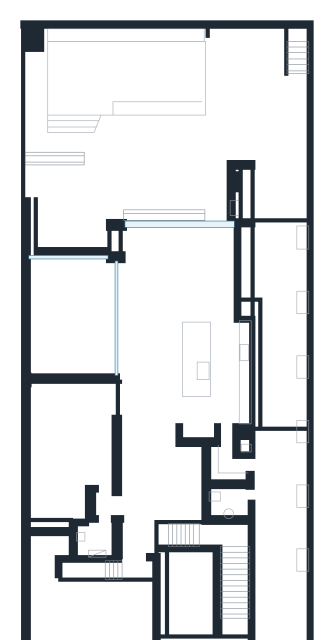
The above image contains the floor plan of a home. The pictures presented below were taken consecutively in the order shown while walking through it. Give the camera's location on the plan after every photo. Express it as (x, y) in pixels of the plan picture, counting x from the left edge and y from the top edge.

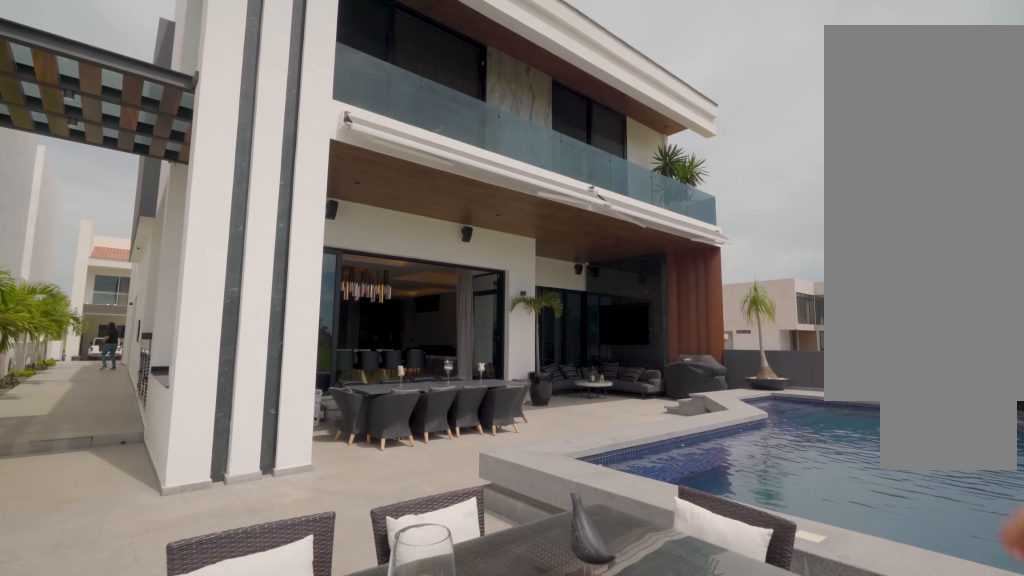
(264, 83)
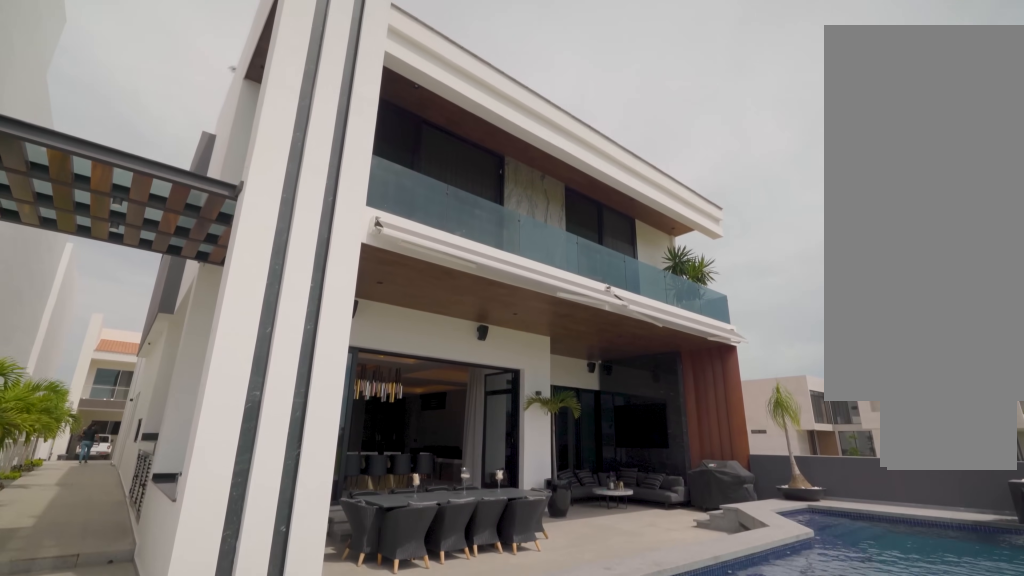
(264, 83)
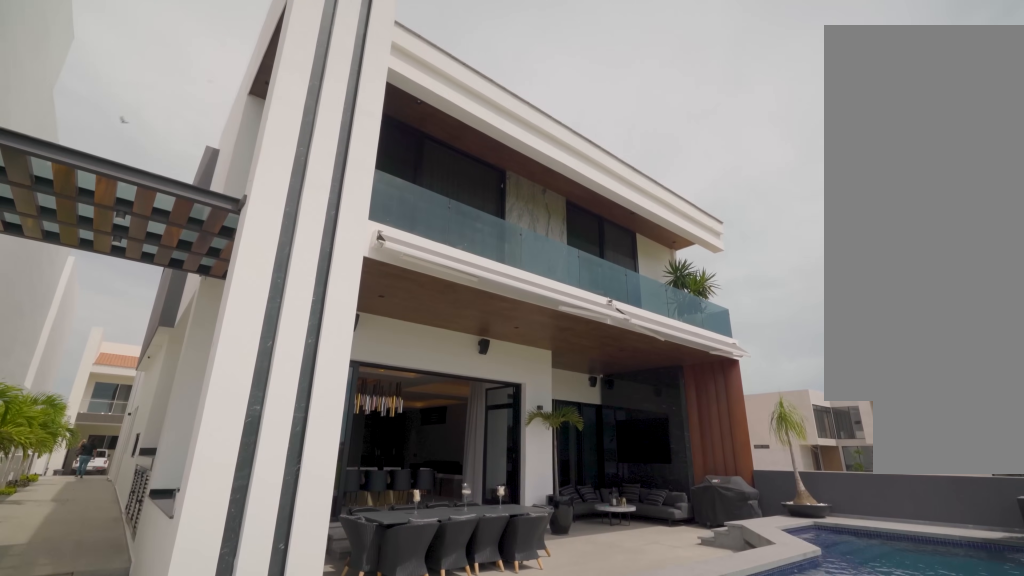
(264, 83)
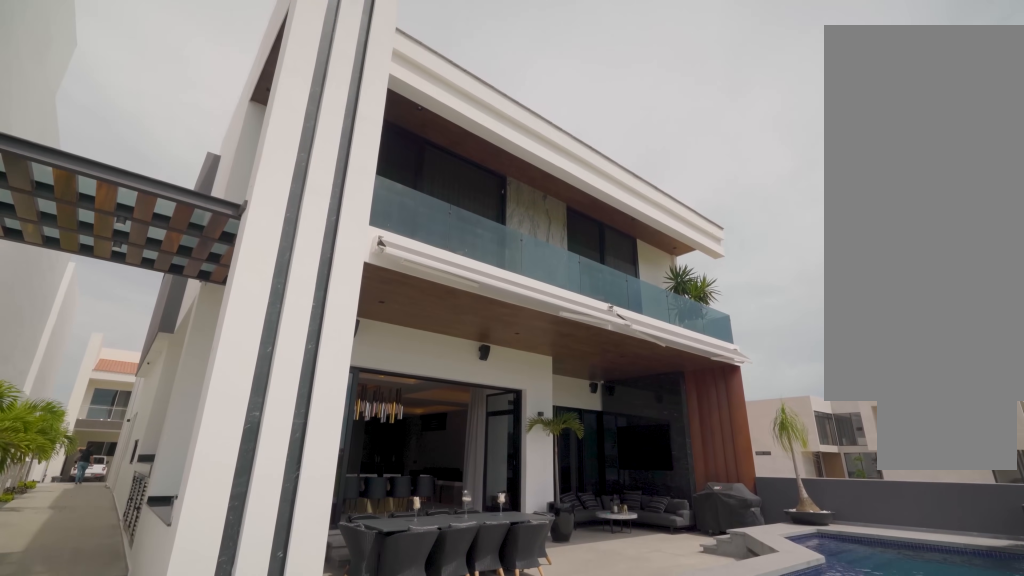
(264, 84)
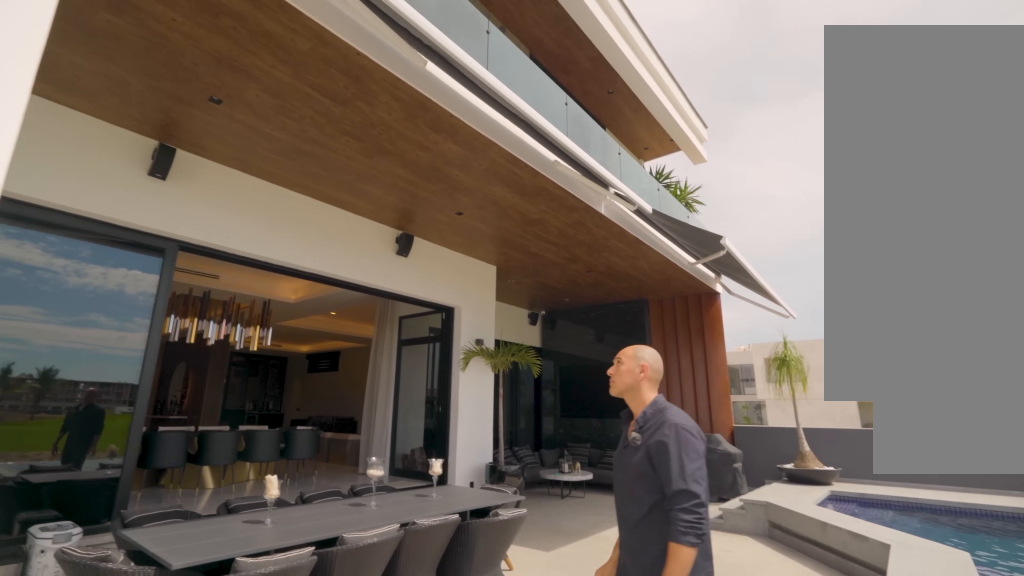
(218, 165)
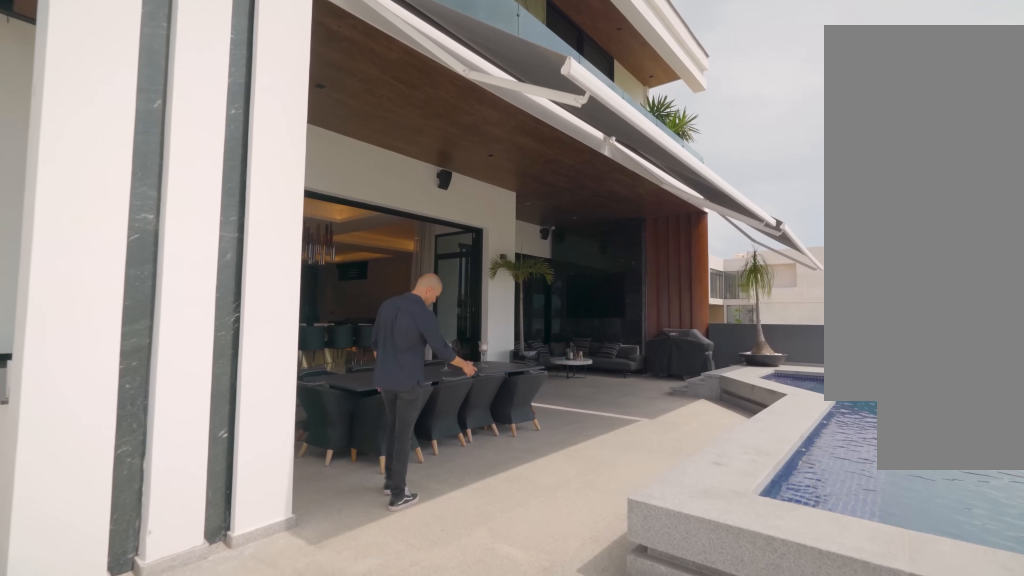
(232, 108)
